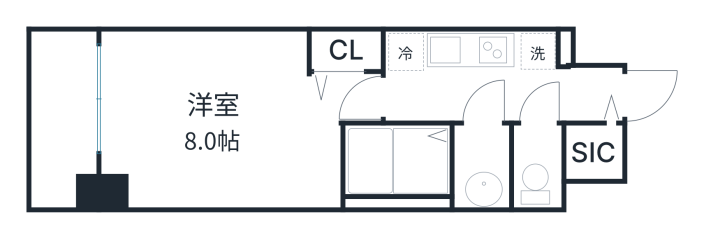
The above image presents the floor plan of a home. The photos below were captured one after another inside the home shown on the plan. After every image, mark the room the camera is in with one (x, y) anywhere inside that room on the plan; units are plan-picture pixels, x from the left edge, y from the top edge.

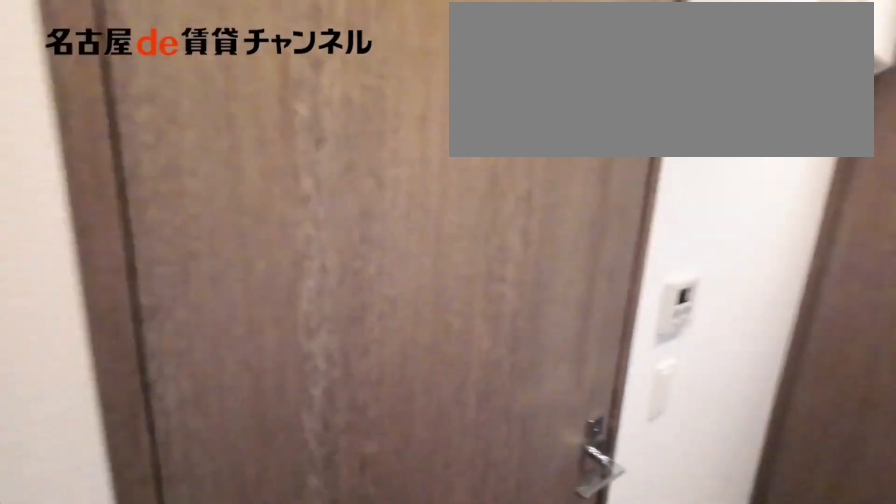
(474, 98)
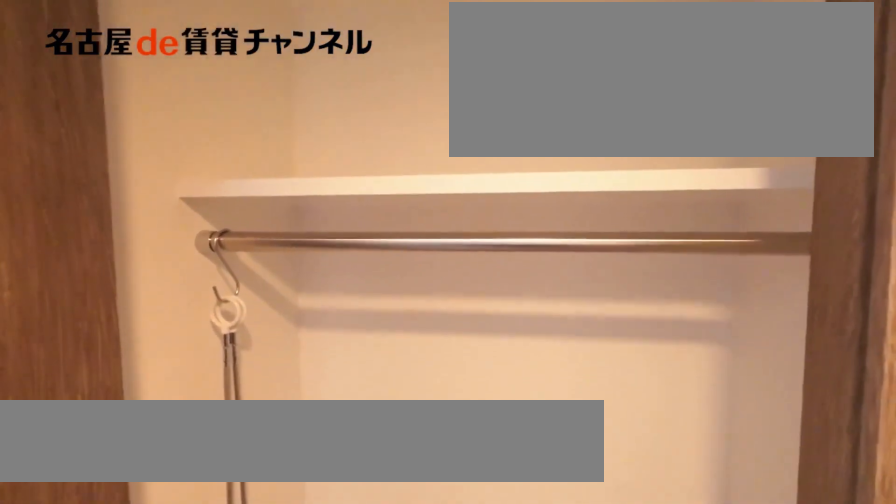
(346, 52)
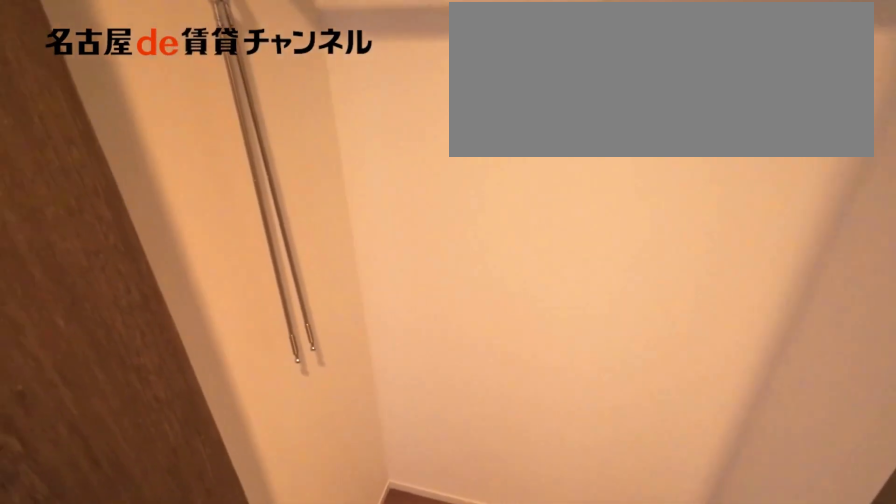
(346, 52)
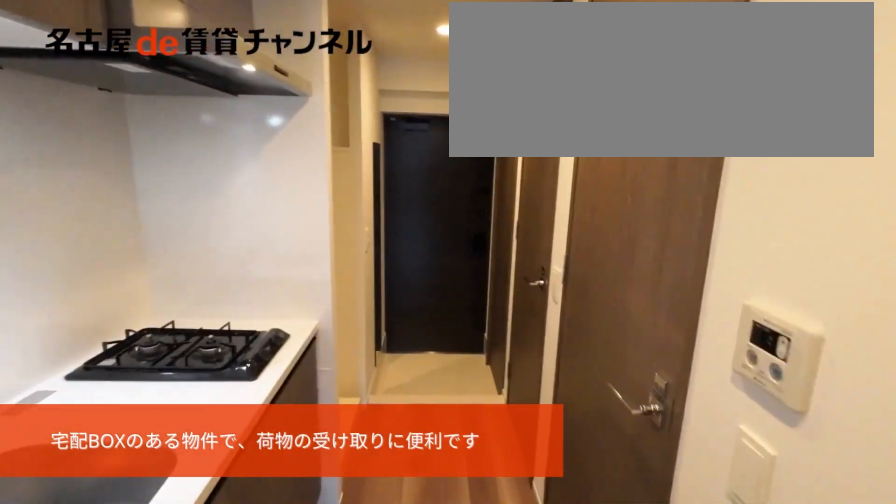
(506, 93)
